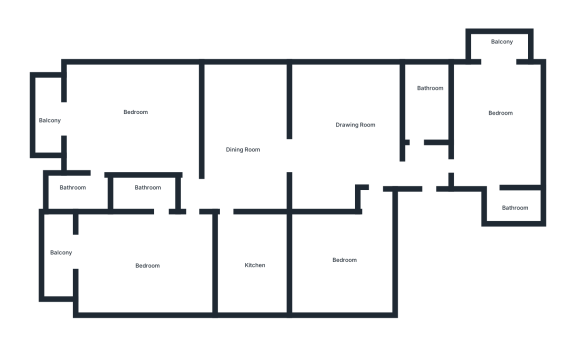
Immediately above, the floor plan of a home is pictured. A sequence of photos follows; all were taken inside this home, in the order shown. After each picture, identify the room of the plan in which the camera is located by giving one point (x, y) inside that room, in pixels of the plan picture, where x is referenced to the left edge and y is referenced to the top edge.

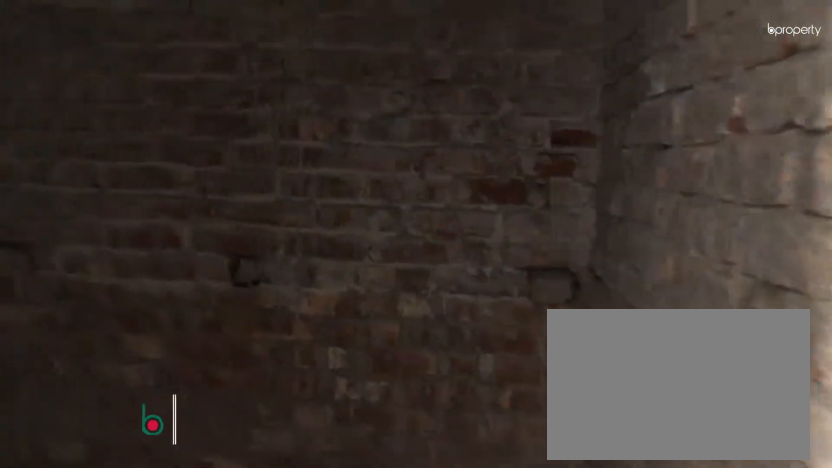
(148, 194)
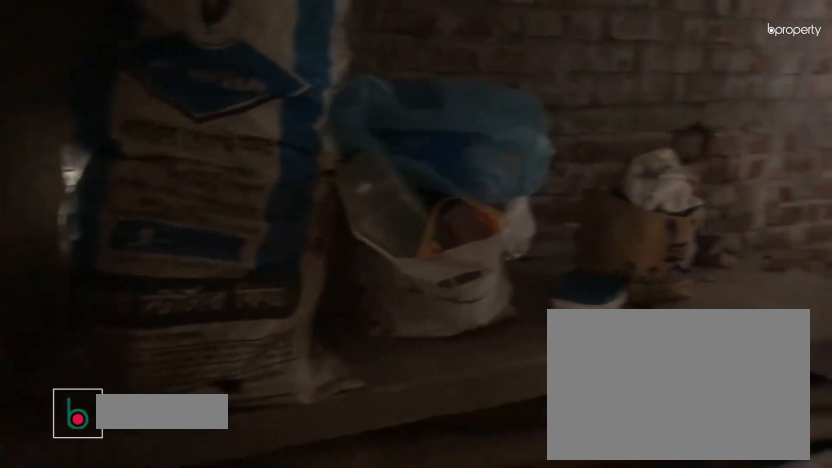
(252, 261)
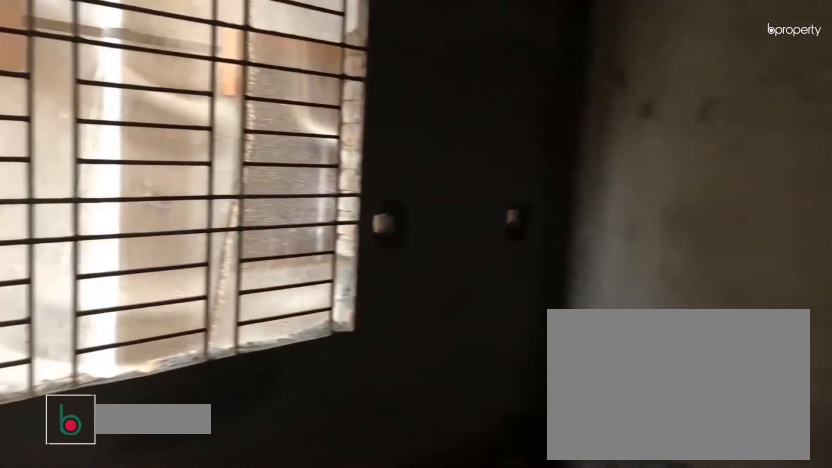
(353, 254)
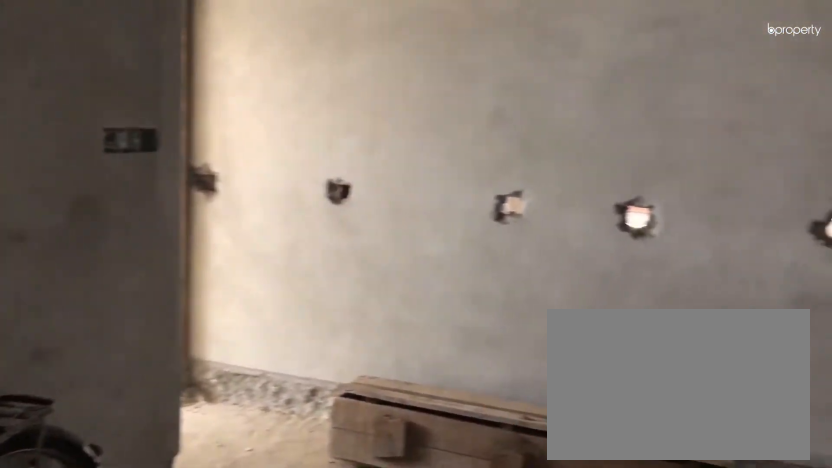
(353, 254)
